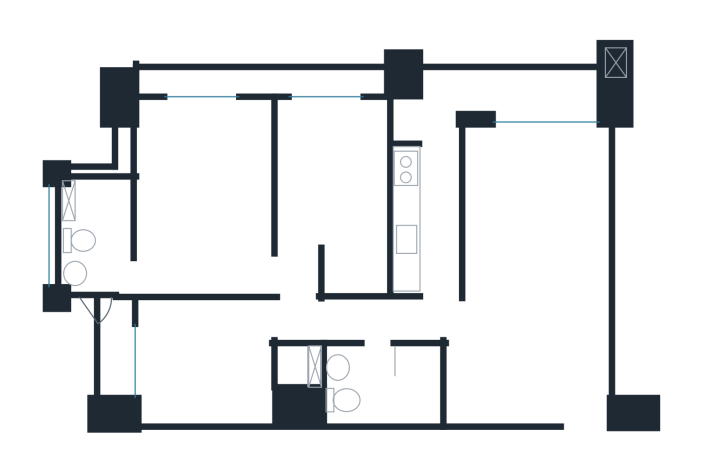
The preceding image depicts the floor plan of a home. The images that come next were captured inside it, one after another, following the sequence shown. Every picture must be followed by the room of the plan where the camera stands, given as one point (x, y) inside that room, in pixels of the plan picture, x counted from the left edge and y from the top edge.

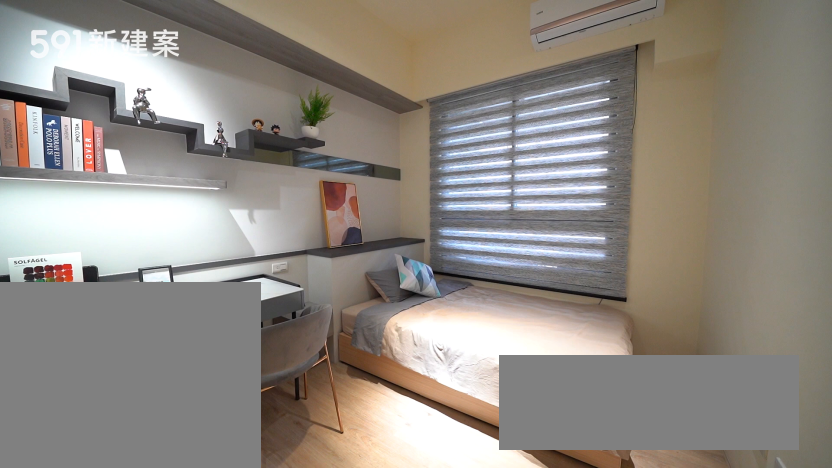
(202, 363)
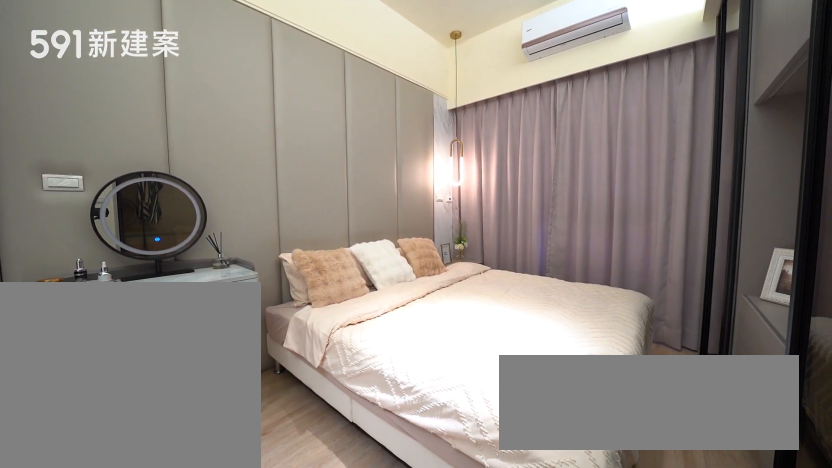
(201, 194)
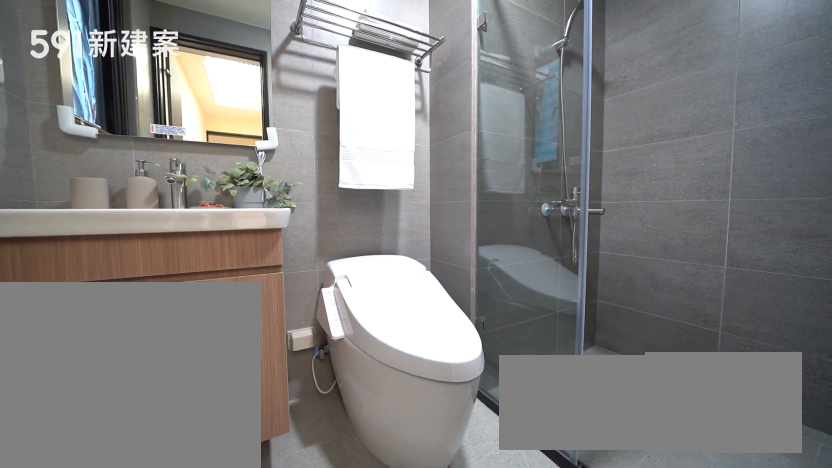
(95, 234)
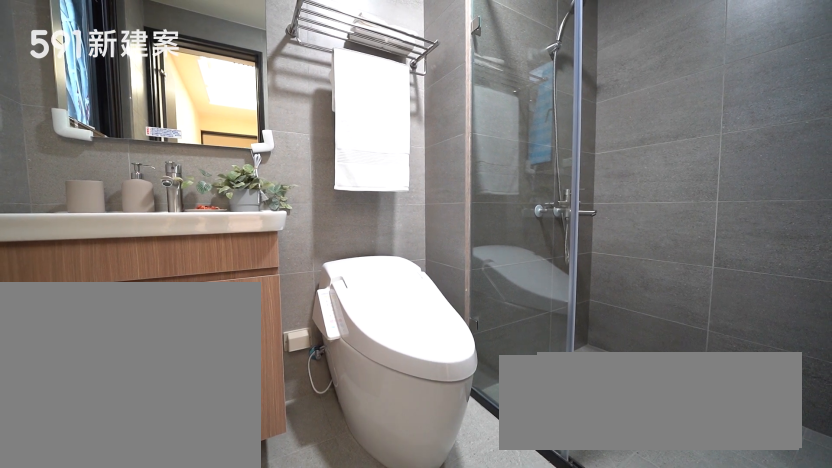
(95, 234)
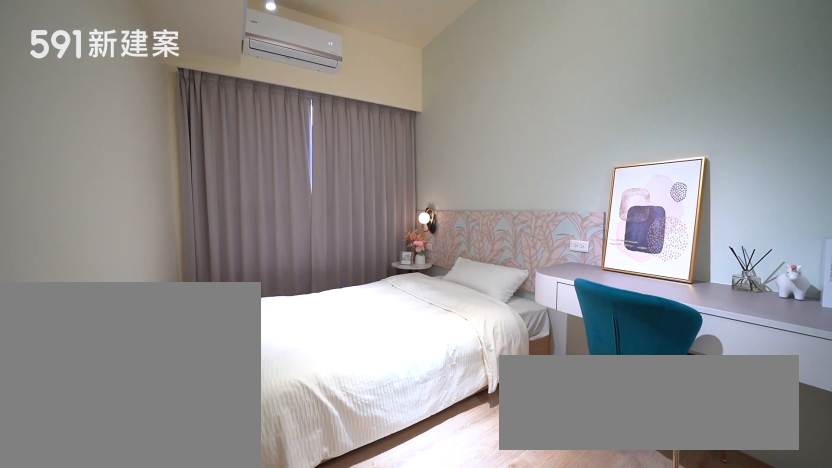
(333, 196)
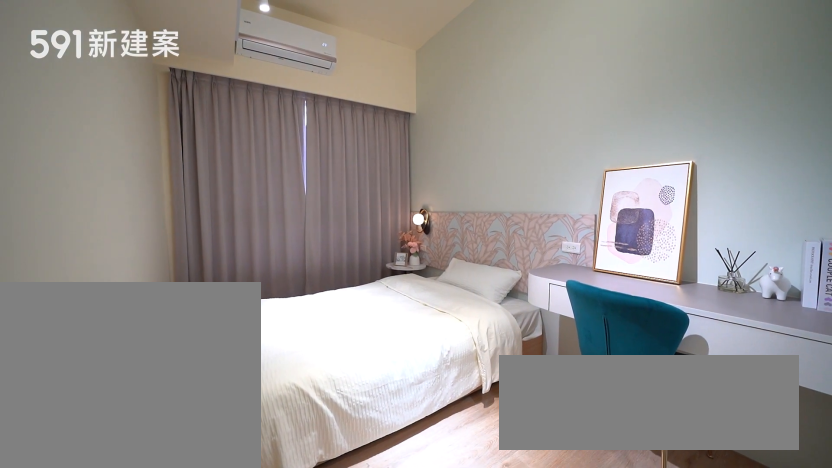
(333, 196)
